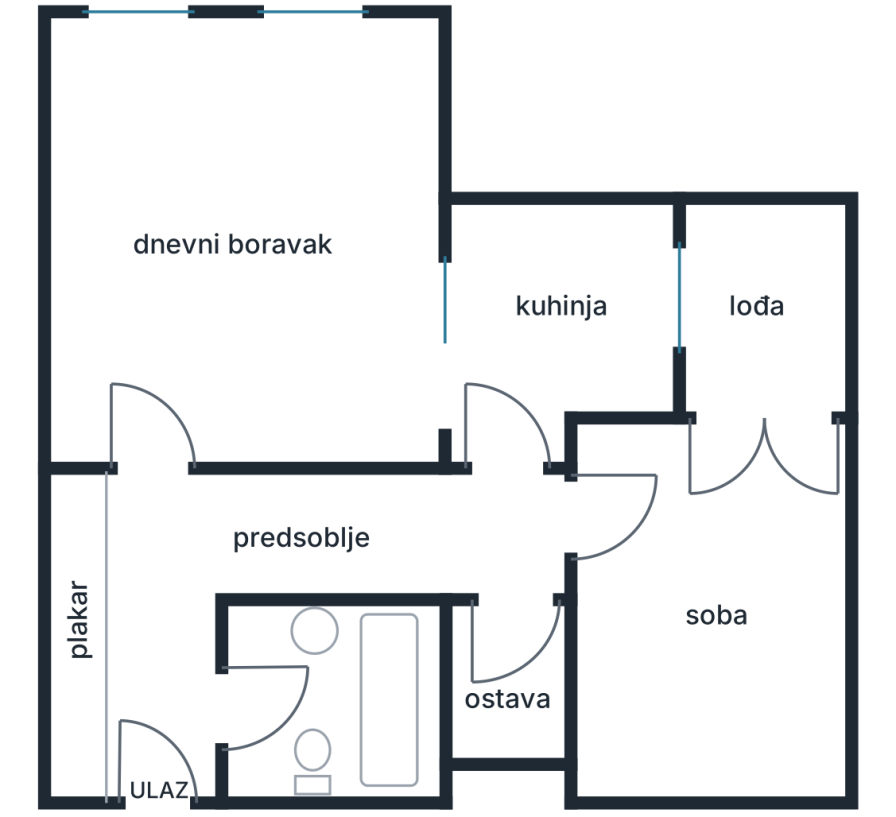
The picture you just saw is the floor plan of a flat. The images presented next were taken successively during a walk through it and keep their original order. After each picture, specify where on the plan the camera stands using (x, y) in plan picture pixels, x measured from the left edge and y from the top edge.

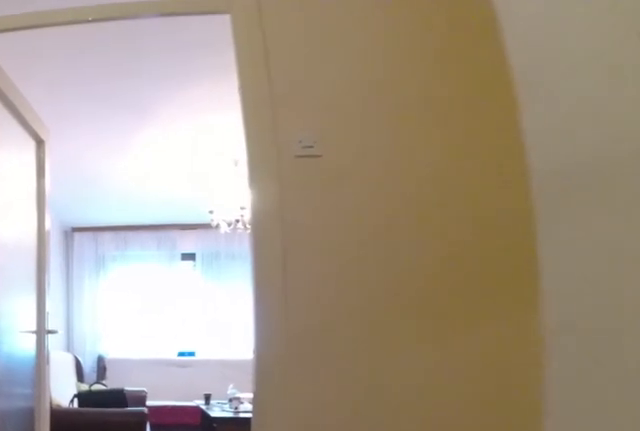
(152, 699)
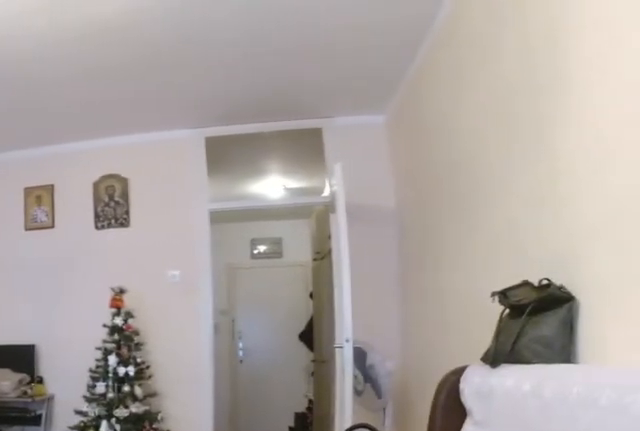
(147, 92)
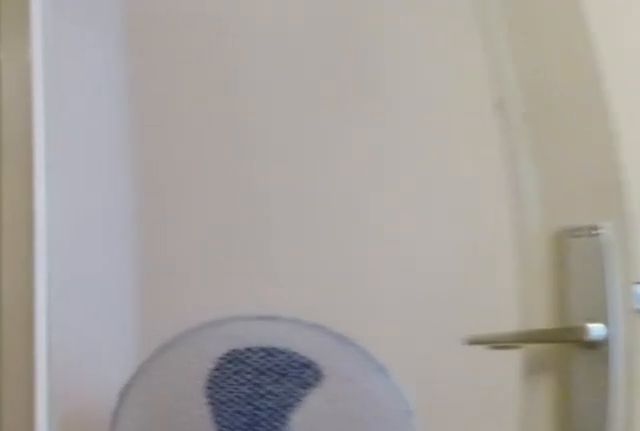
(190, 382)
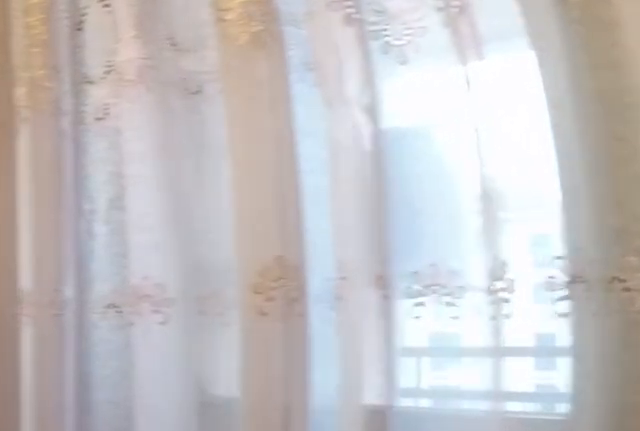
(837, 519)
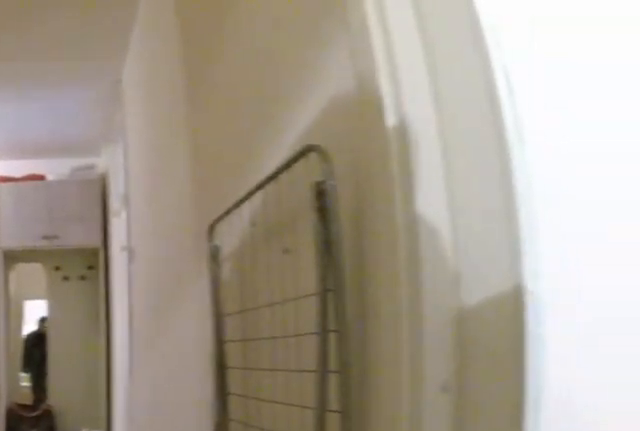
(542, 544)
